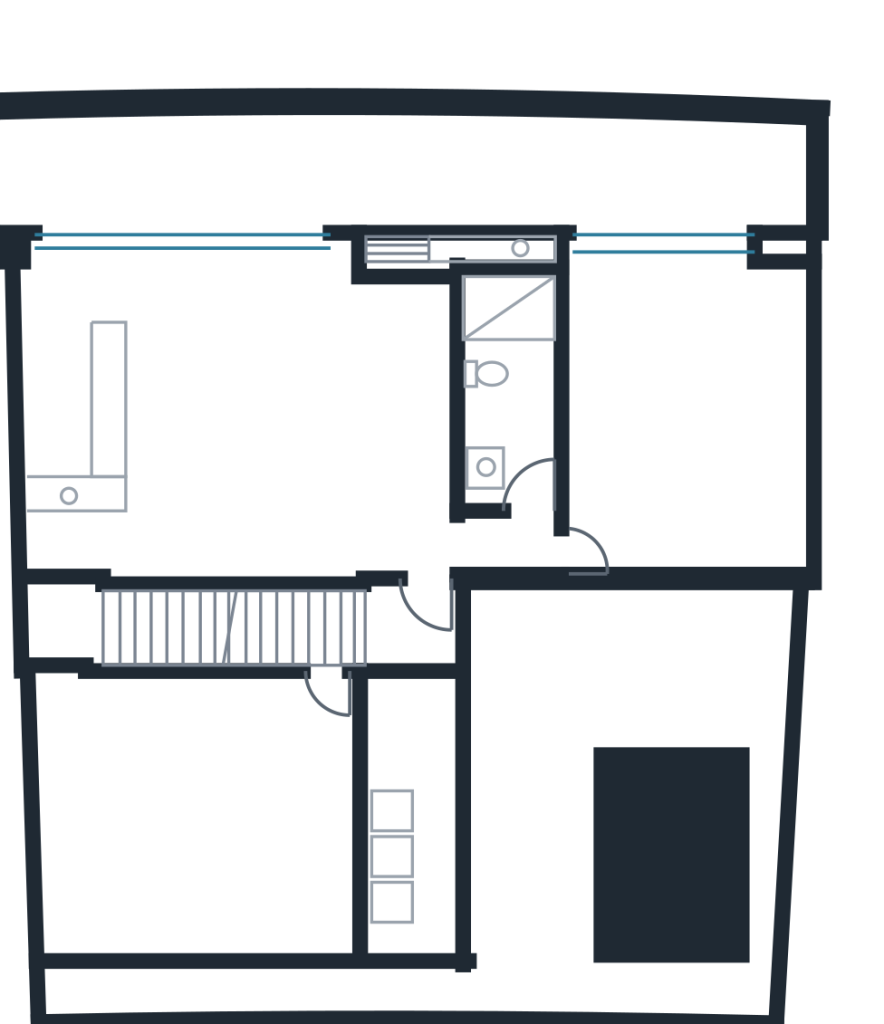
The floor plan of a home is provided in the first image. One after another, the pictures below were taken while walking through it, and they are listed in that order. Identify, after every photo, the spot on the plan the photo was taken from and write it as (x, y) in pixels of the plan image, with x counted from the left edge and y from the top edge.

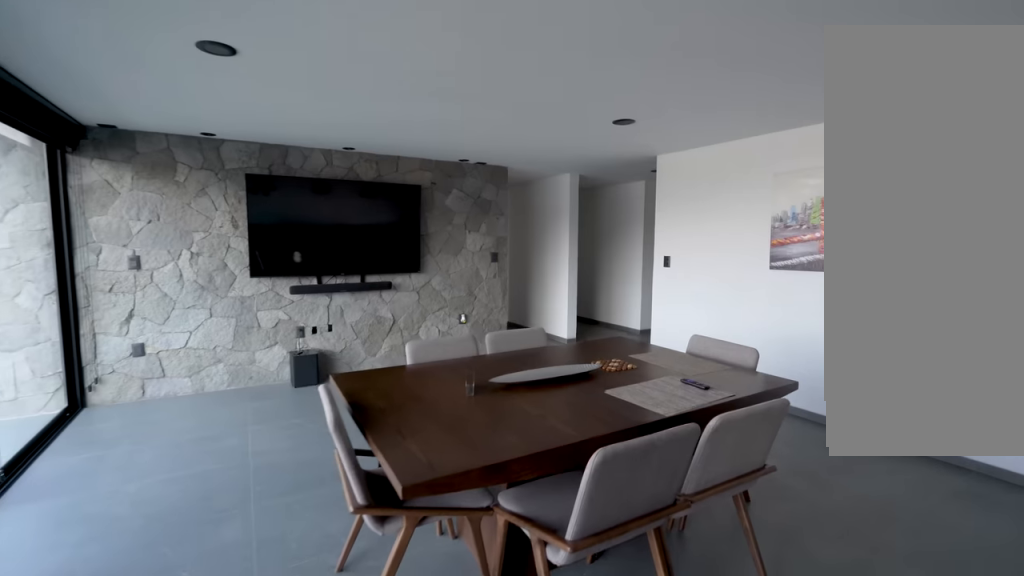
(179, 307)
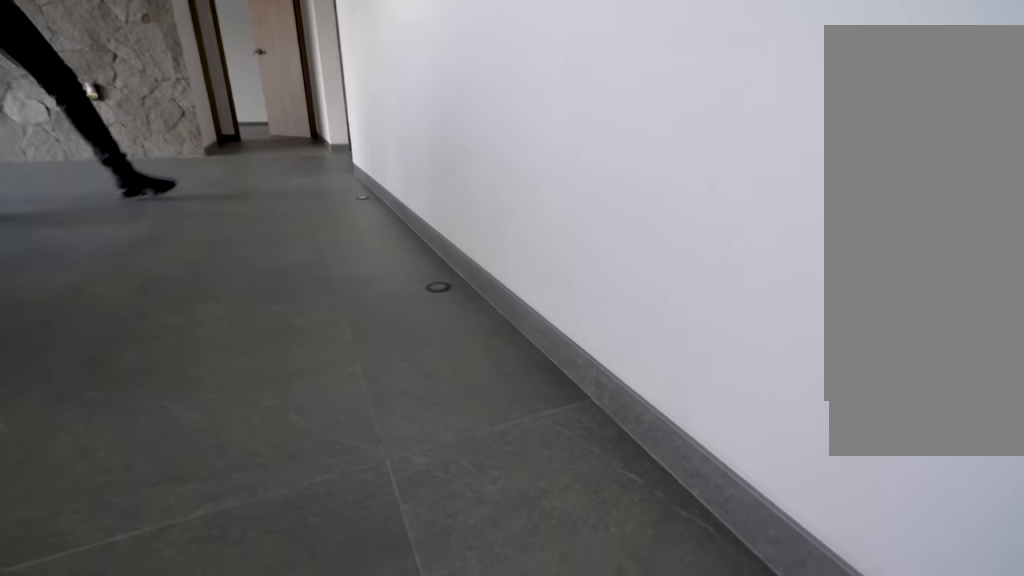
(230, 529)
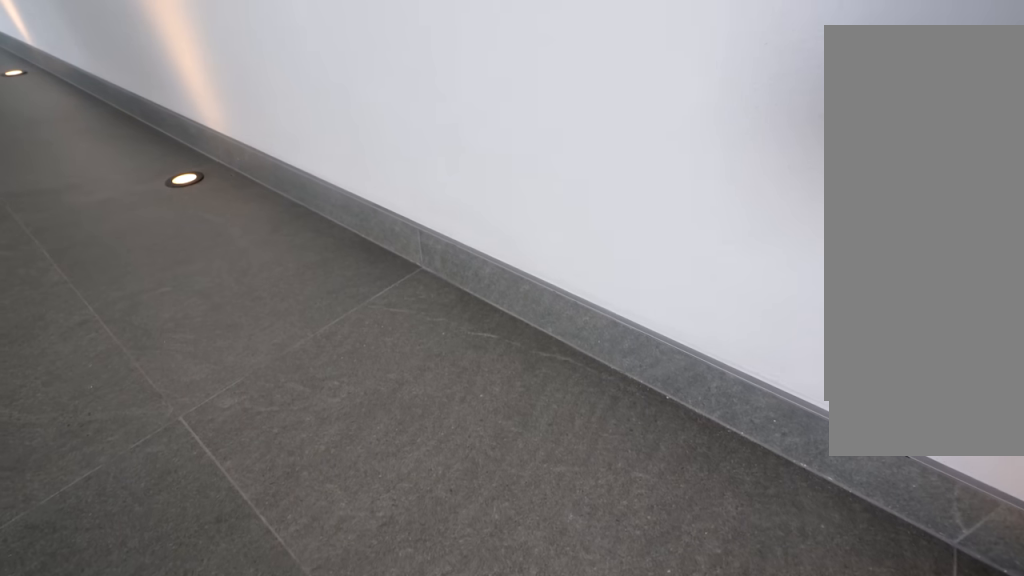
(245, 549)
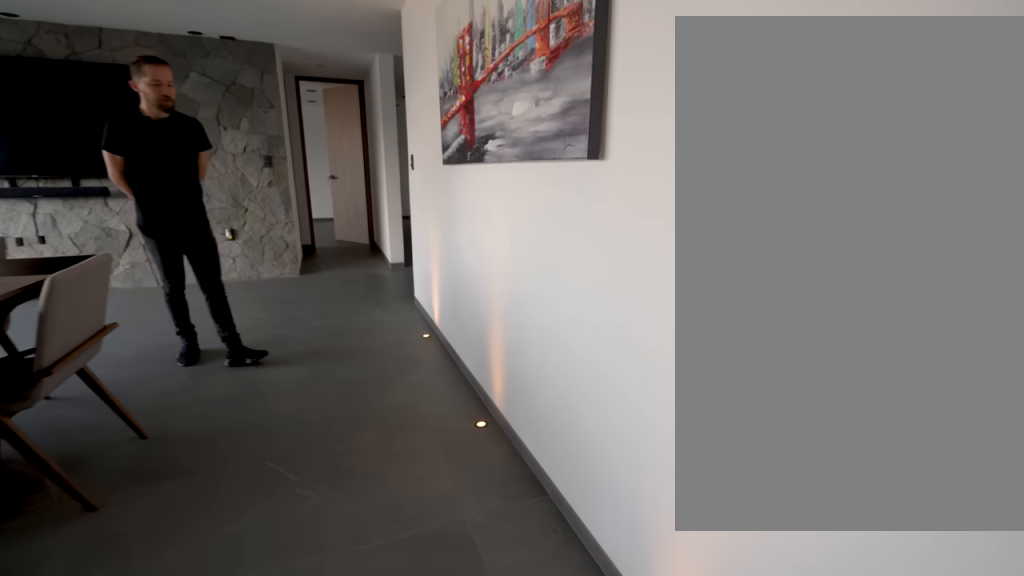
(230, 552)
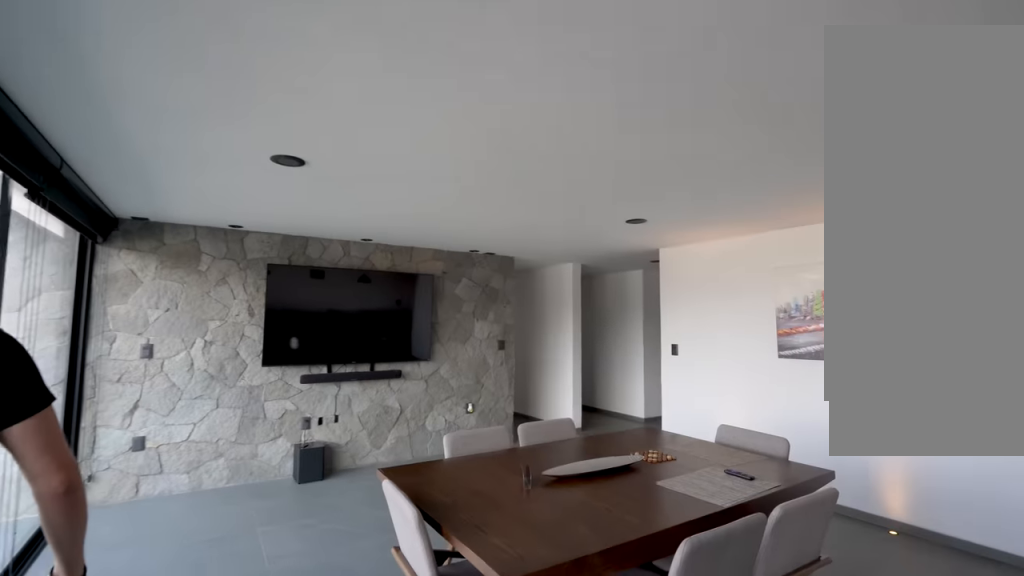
(184, 296)
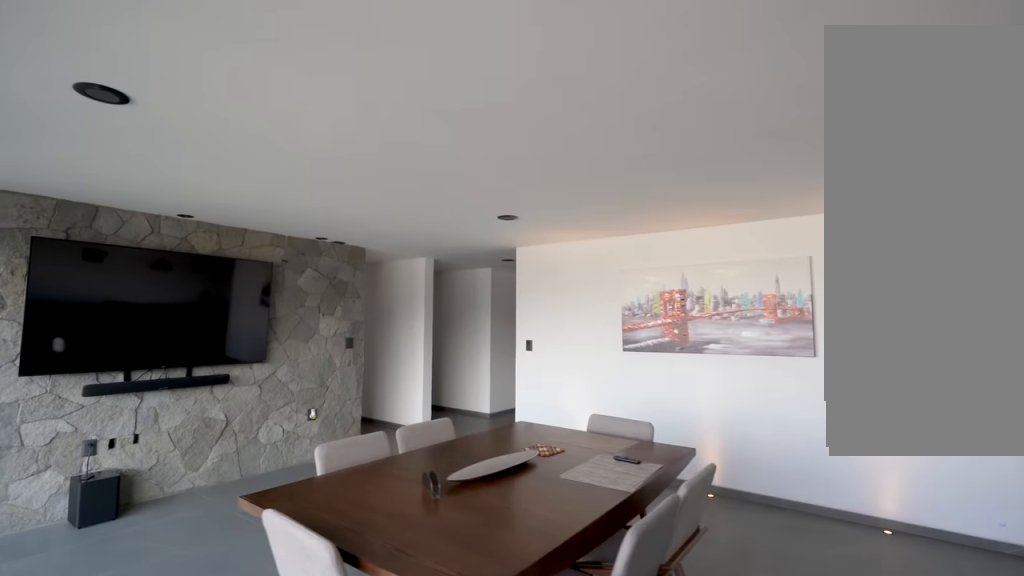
(194, 286)
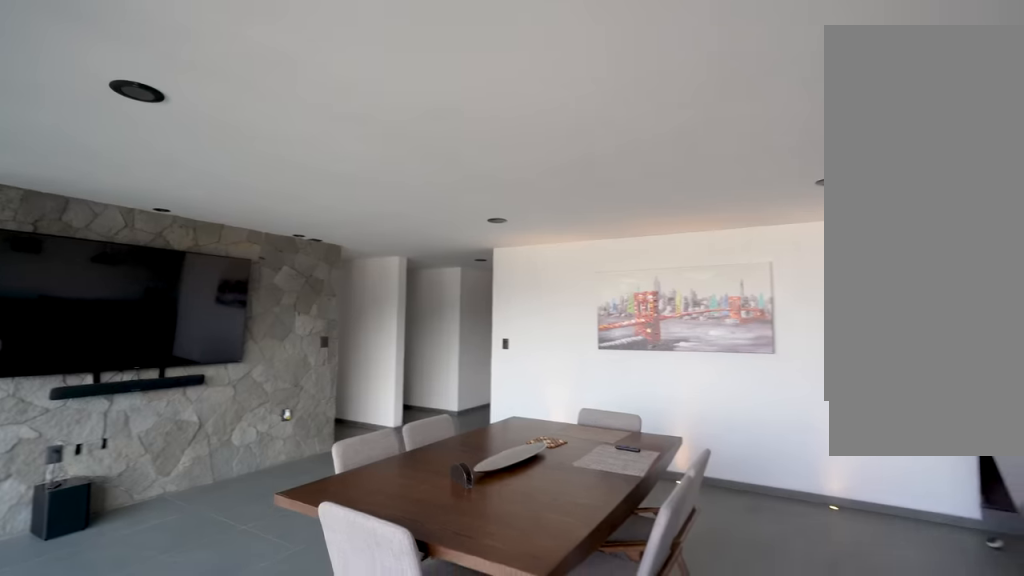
(206, 287)
